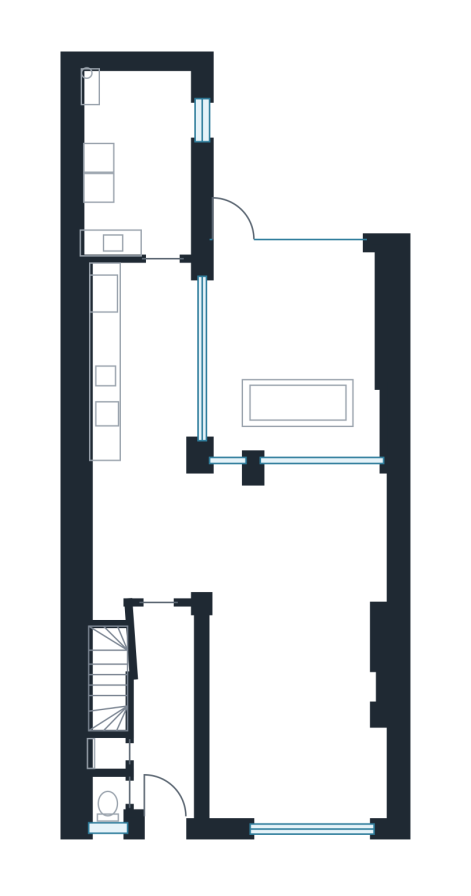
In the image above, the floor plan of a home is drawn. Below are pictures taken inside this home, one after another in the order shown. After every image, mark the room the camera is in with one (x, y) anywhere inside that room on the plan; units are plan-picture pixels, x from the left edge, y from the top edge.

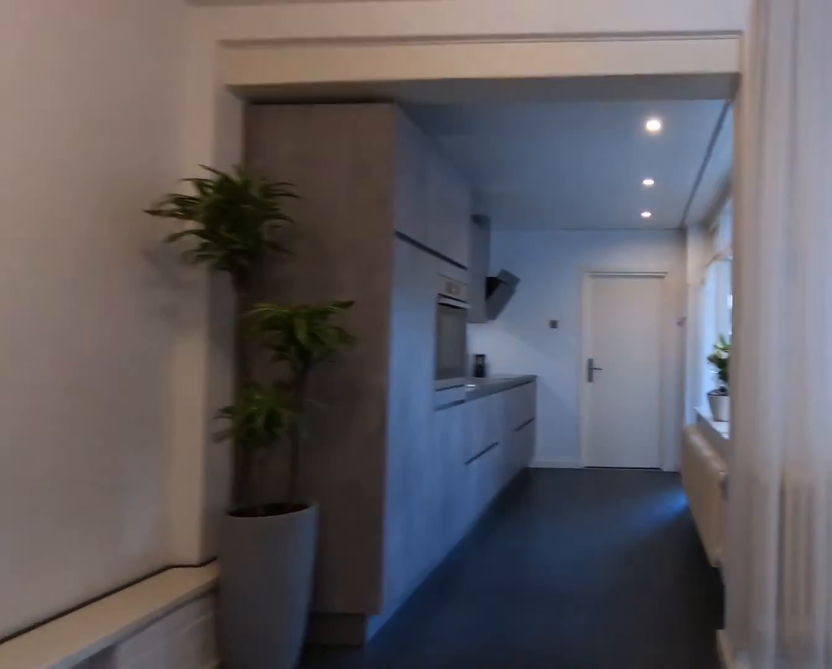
(238, 533)
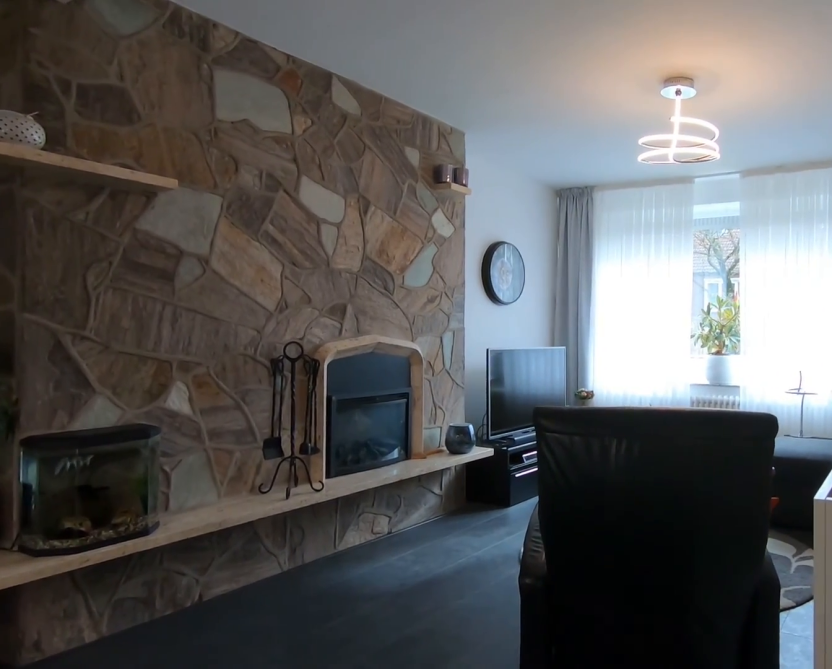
(238, 533)
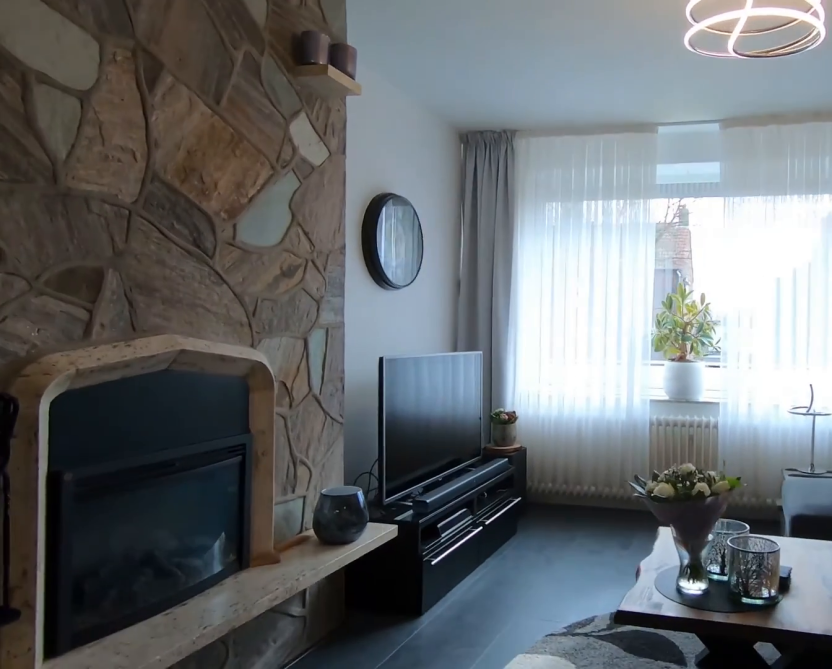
(293, 715)
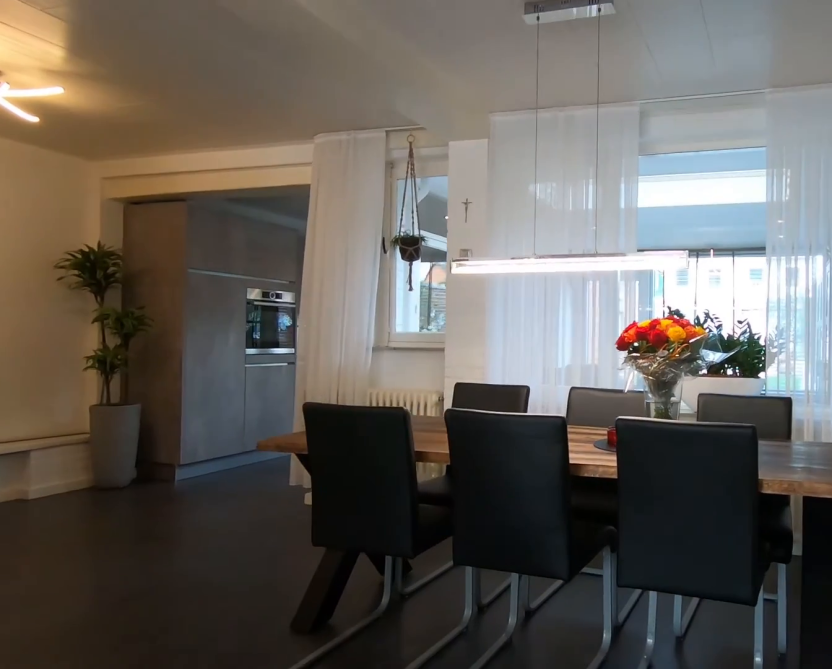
(293, 715)
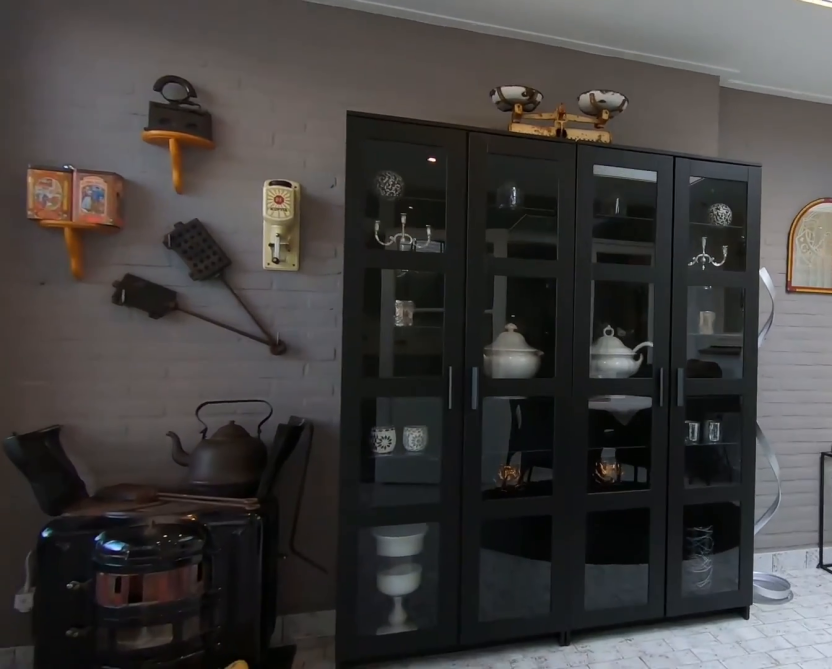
(294, 348)
